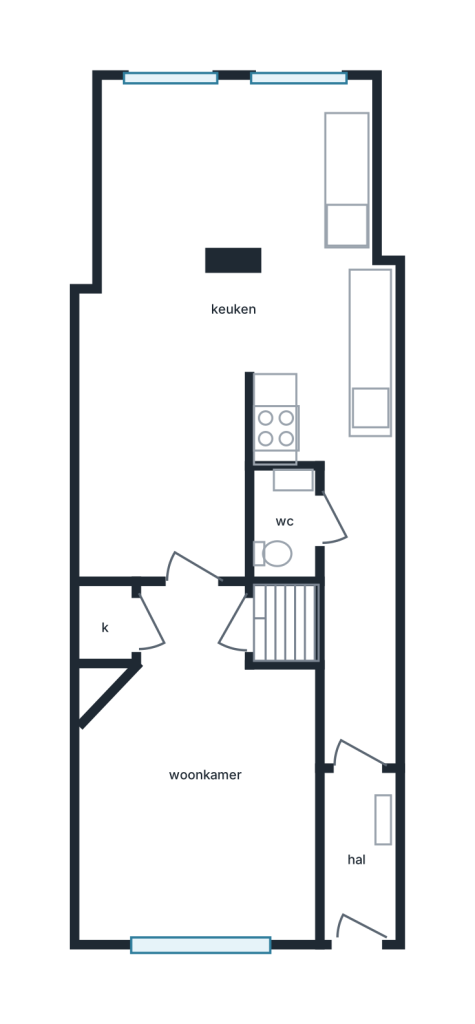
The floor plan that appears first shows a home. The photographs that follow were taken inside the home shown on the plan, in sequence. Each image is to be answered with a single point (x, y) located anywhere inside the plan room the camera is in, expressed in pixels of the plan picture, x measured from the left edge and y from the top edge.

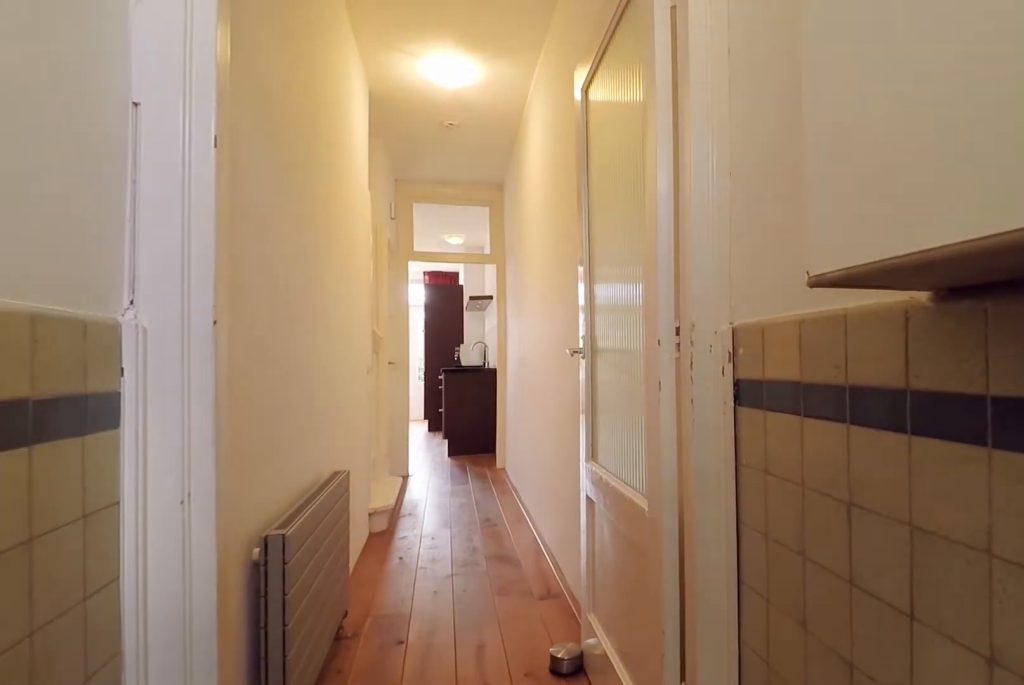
(356, 856)
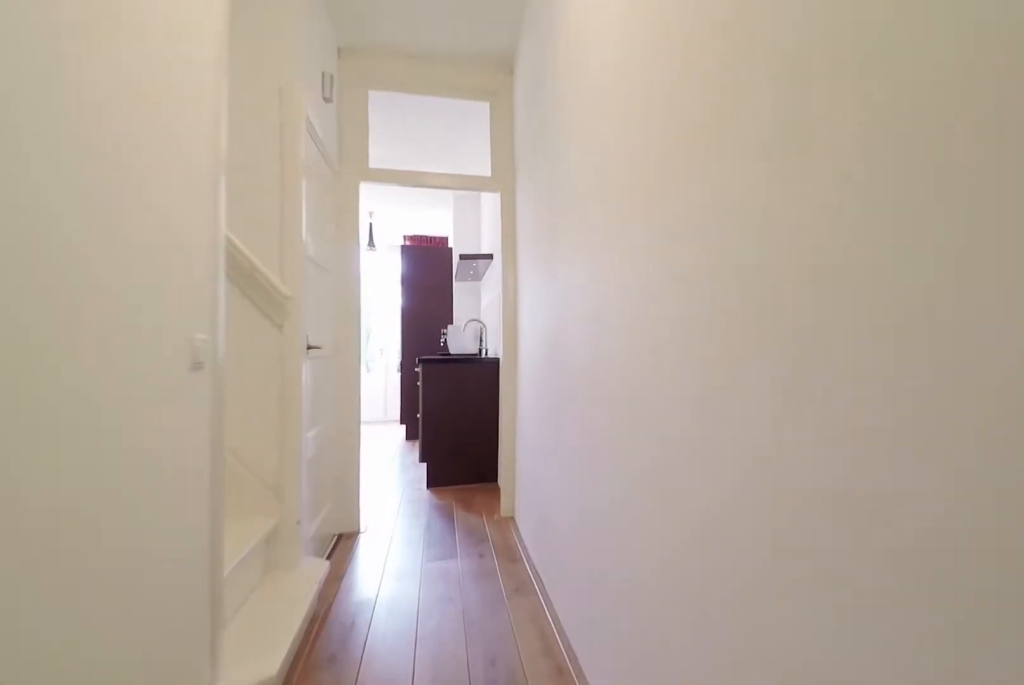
(358, 617)
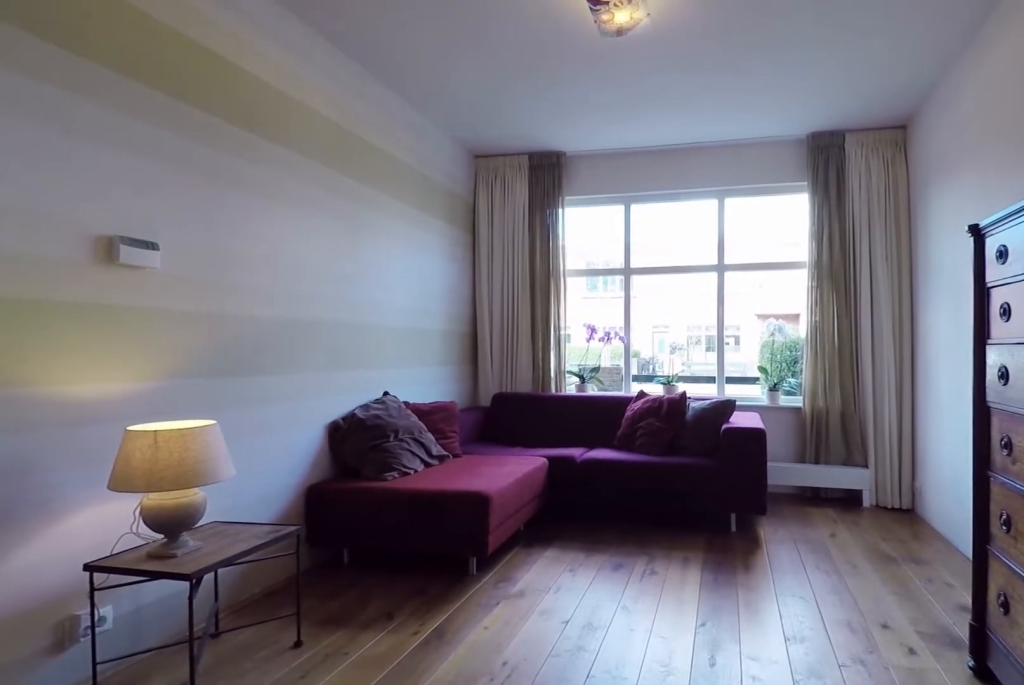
(197, 781)
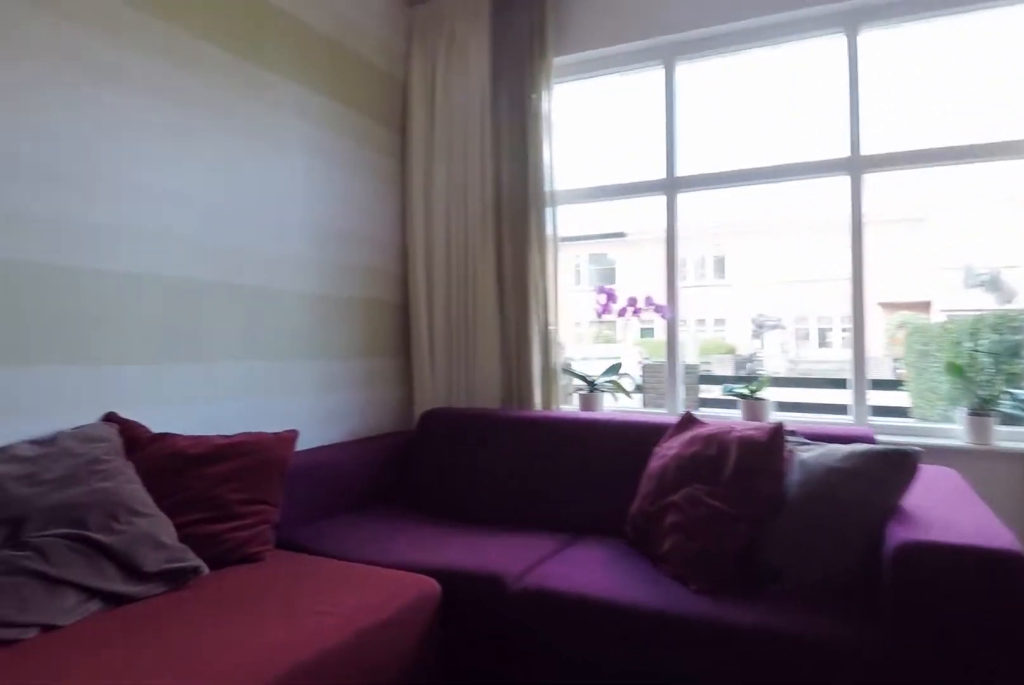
(197, 781)
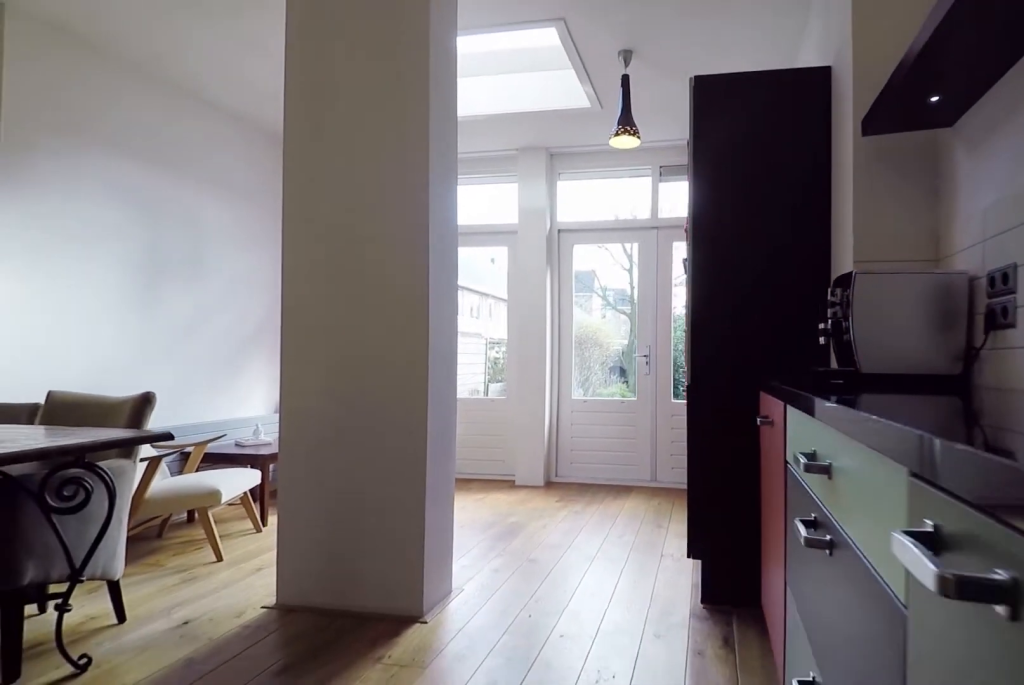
(208, 337)
